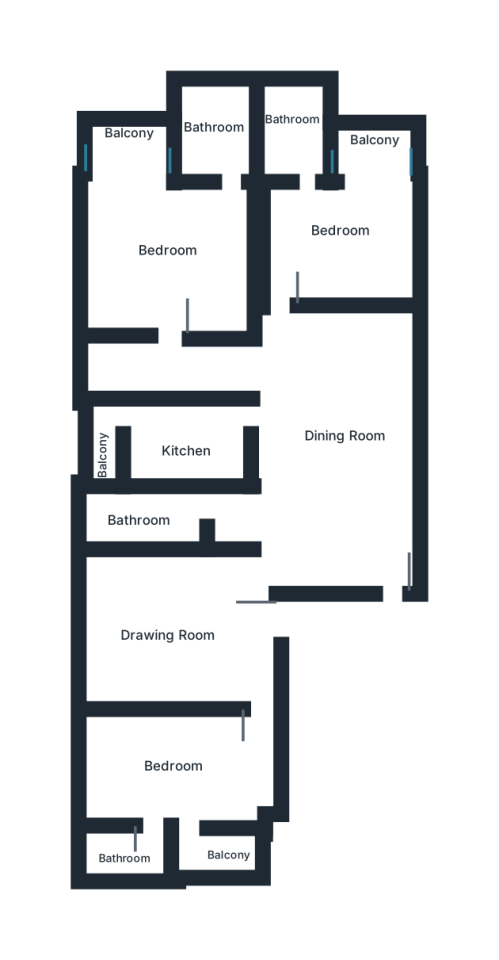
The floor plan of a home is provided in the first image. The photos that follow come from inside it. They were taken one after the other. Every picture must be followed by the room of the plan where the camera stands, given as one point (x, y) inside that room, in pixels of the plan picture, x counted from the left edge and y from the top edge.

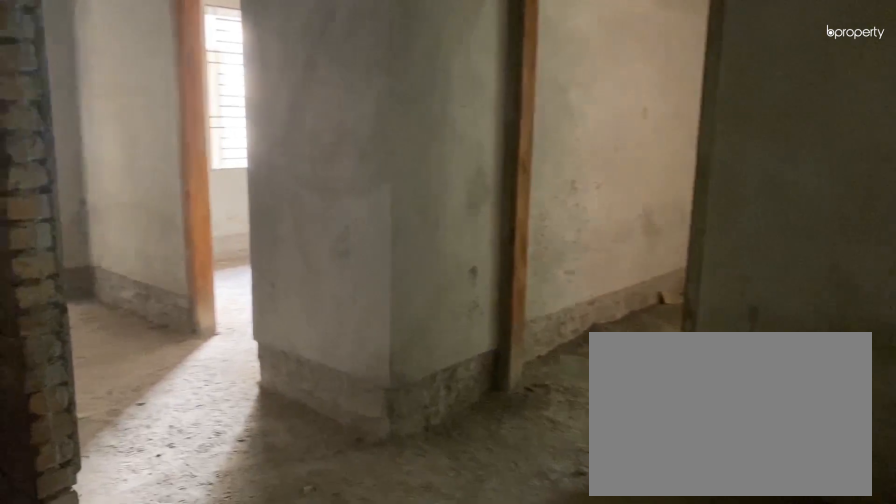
(344, 435)
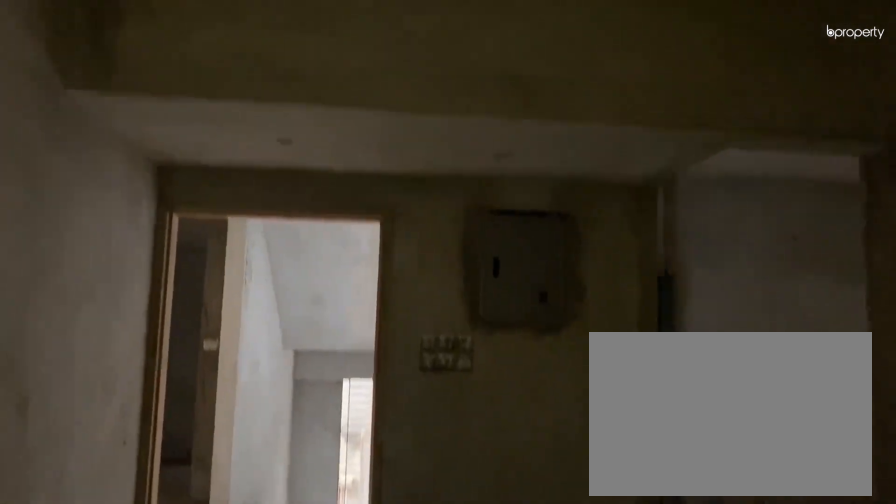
(344, 435)
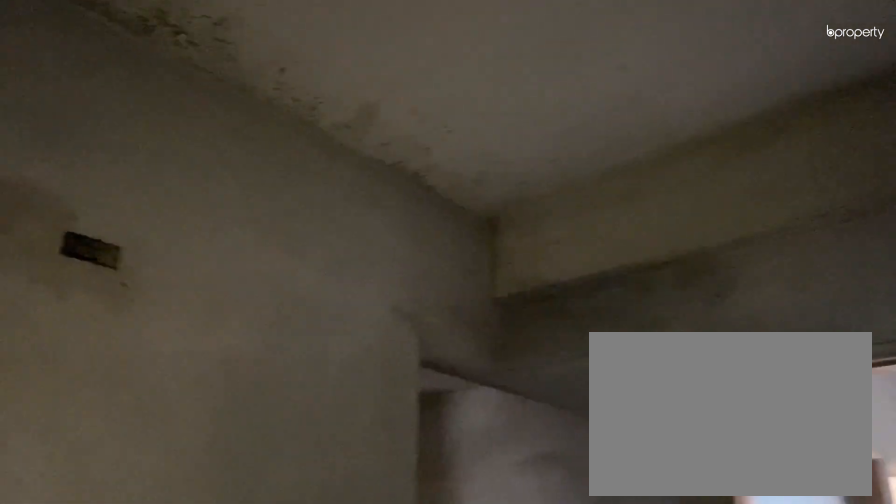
(161, 629)
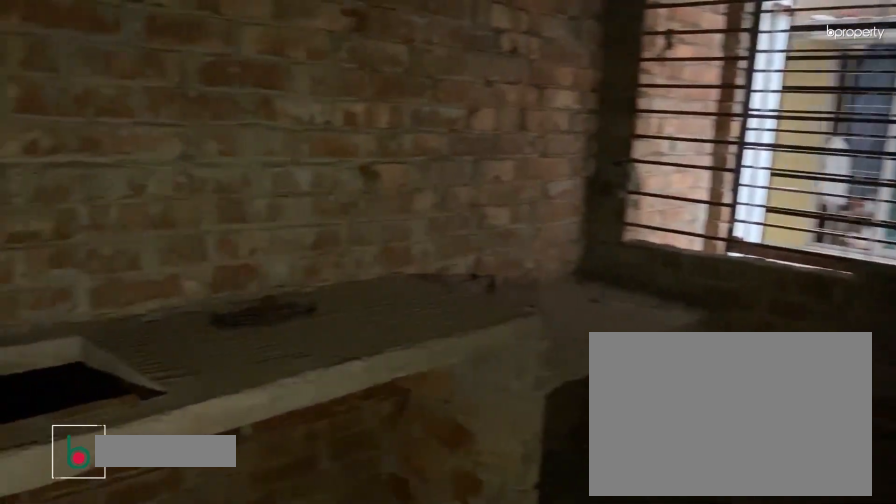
(193, 447)
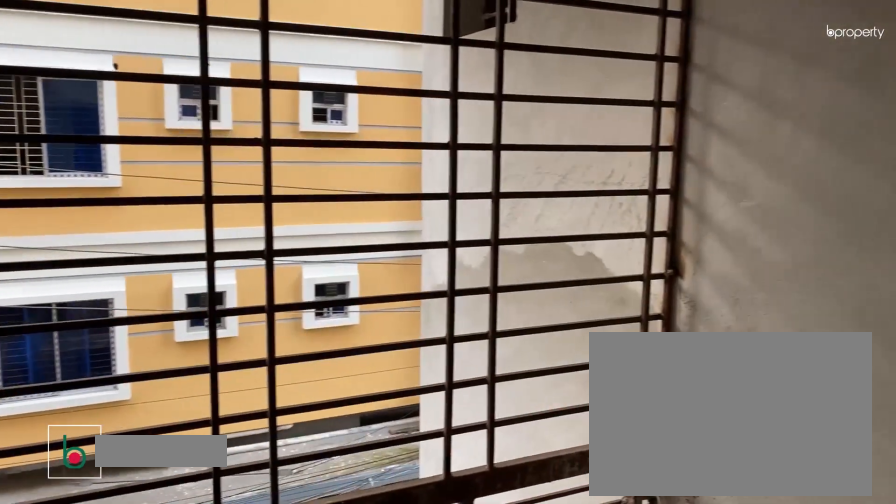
(133, 148)
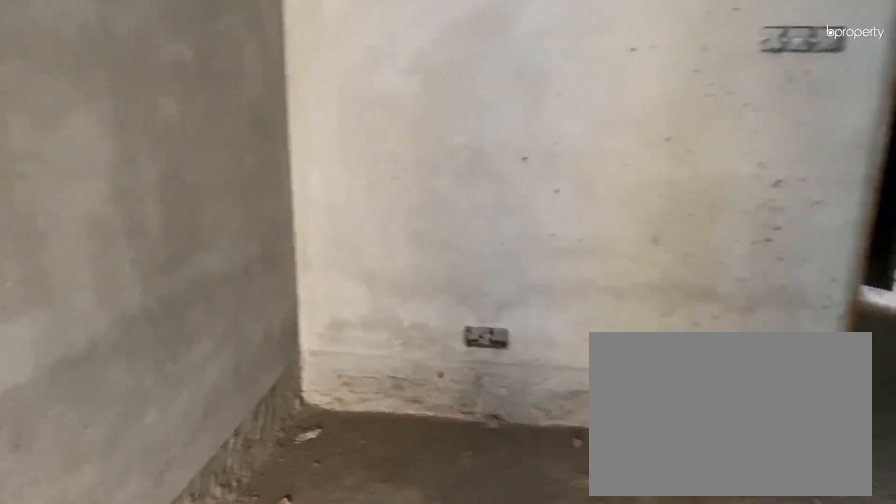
(350, 234)
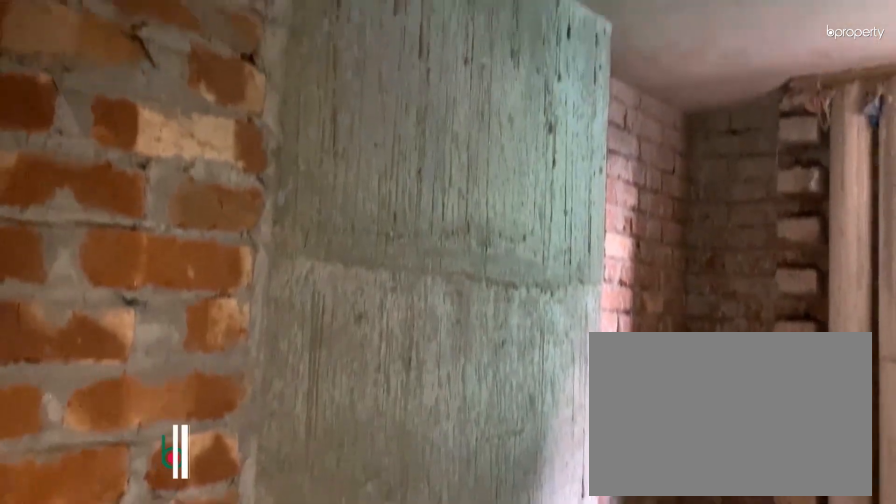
(293, 129)
